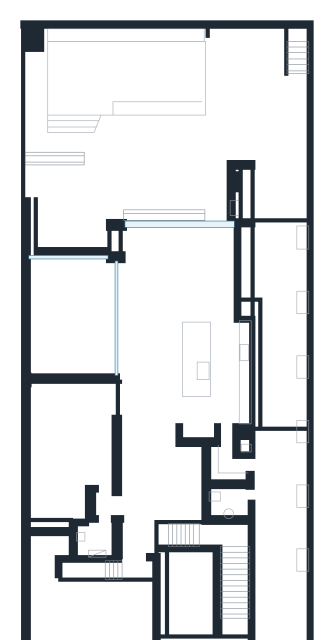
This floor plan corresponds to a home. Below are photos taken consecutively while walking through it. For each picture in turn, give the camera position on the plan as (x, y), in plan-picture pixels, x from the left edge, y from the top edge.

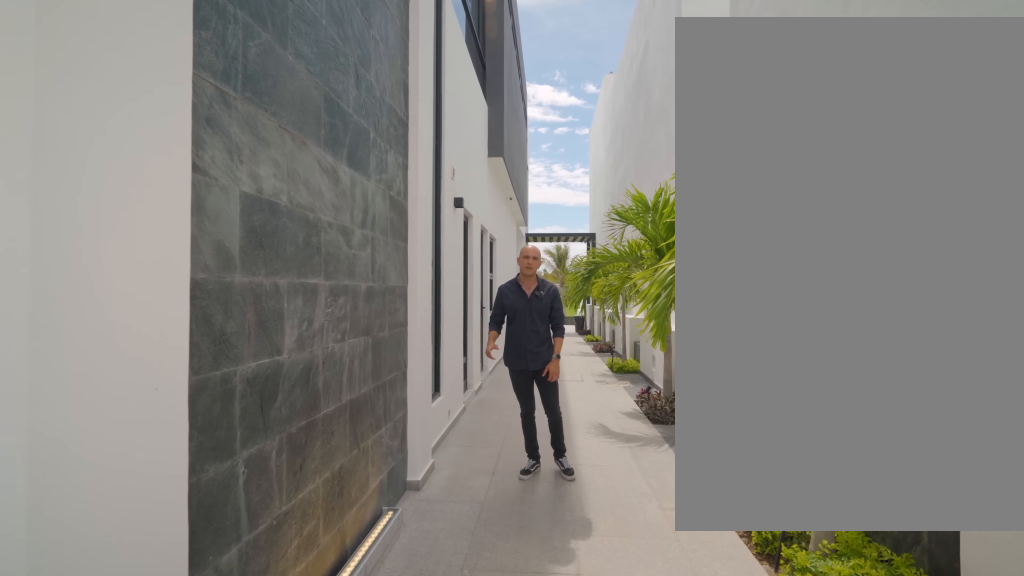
(285, 622)
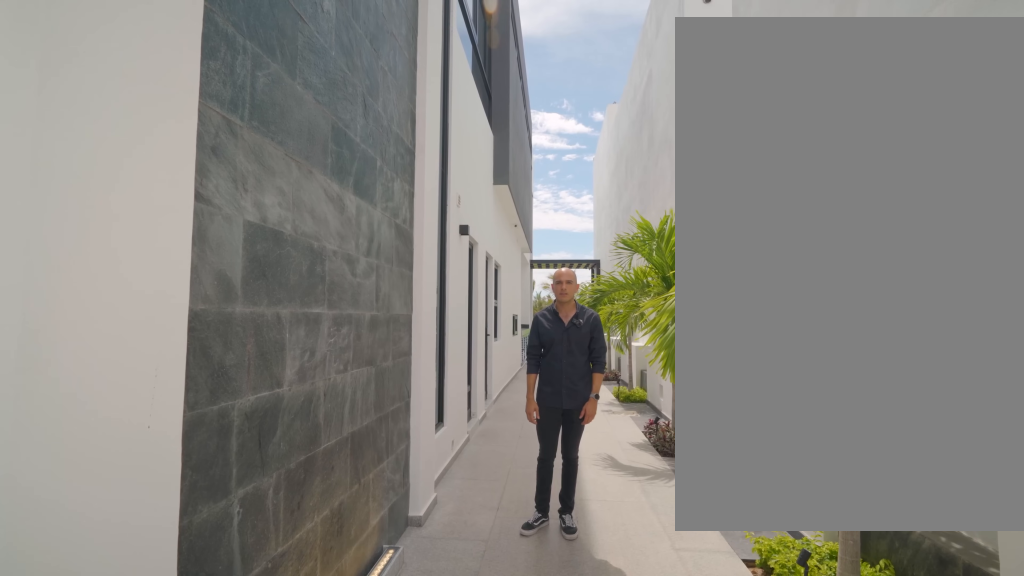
(284, 622)
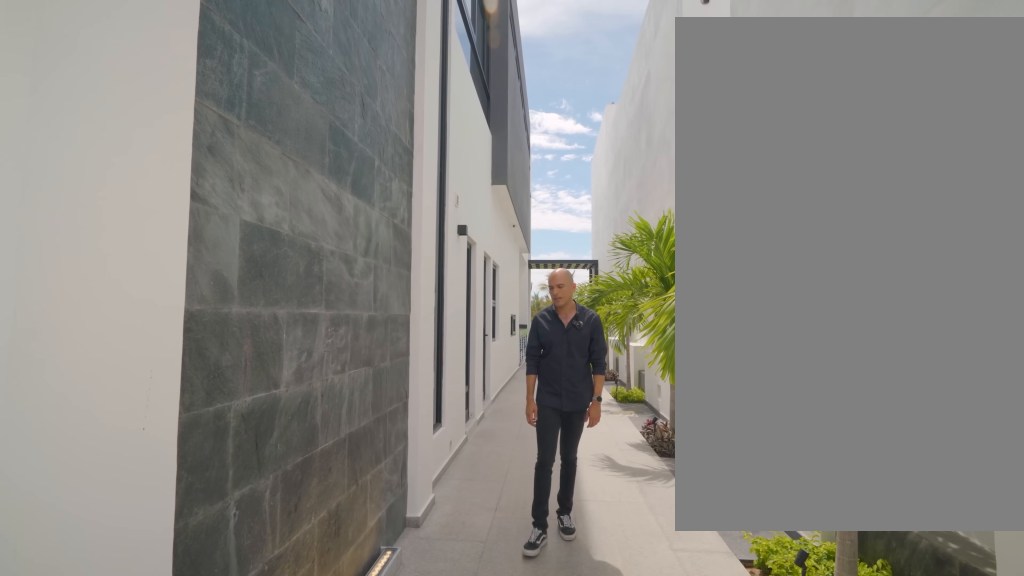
(284, 622)
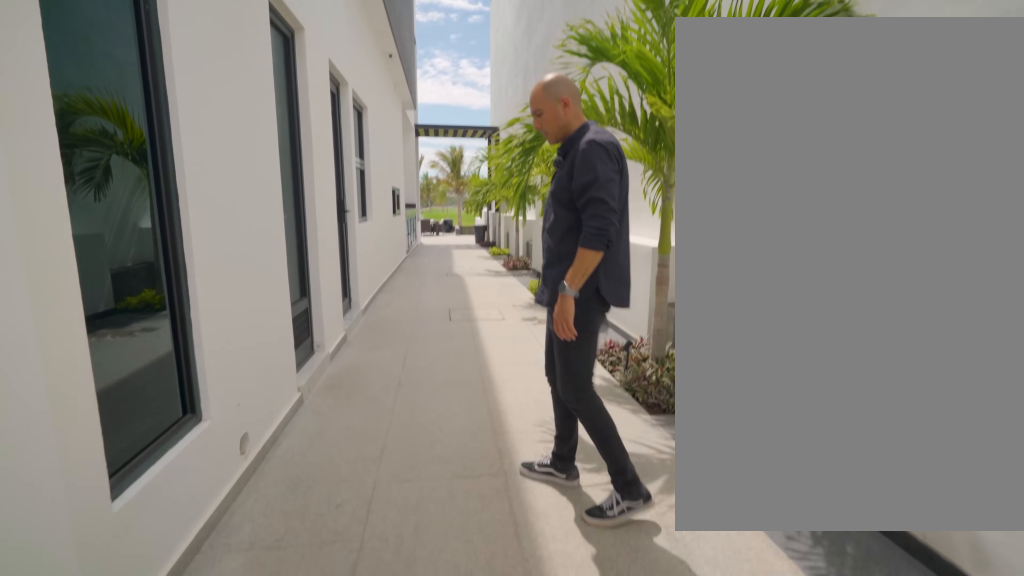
(276, 586)
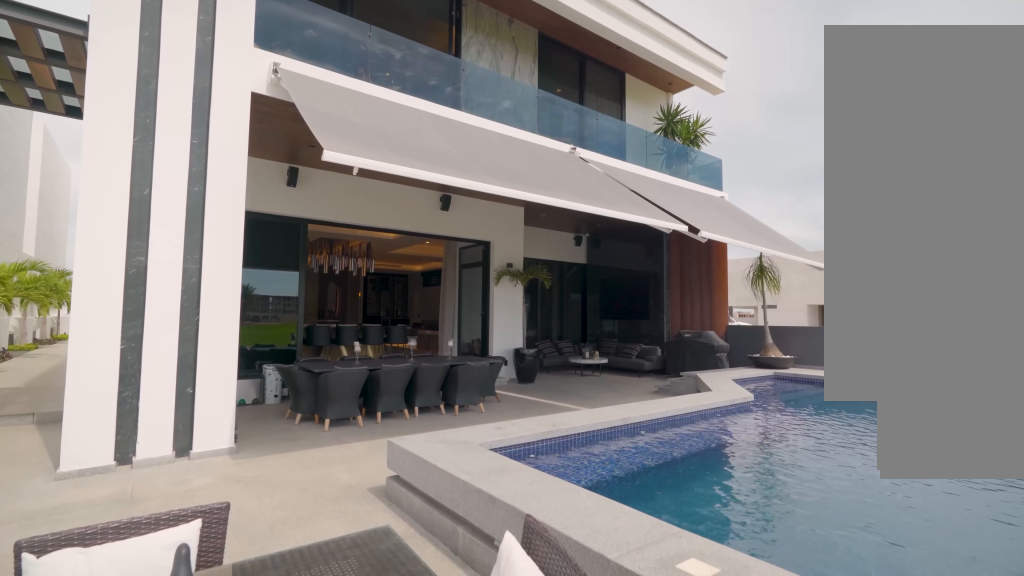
(232, 108)
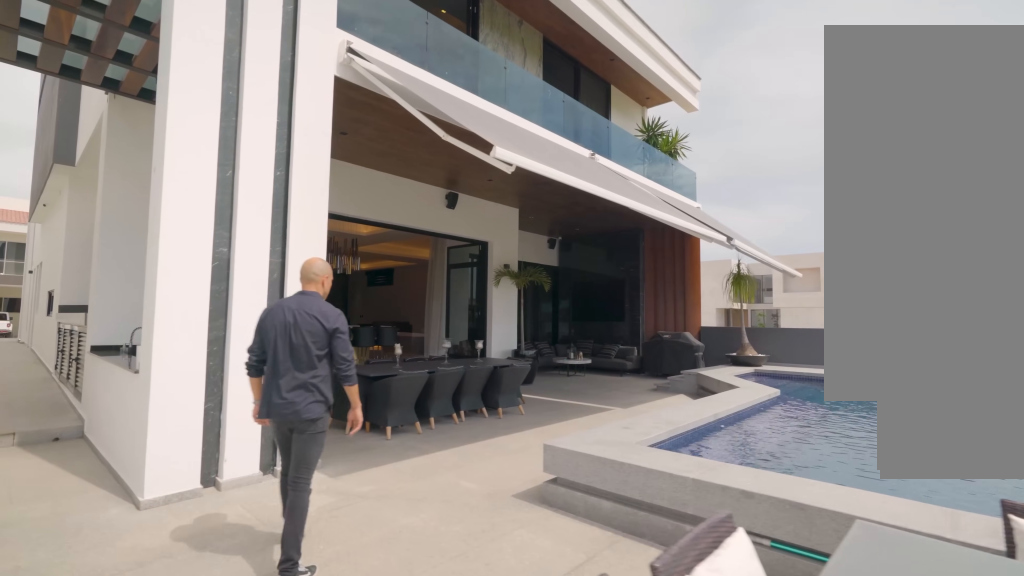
(232, 108)
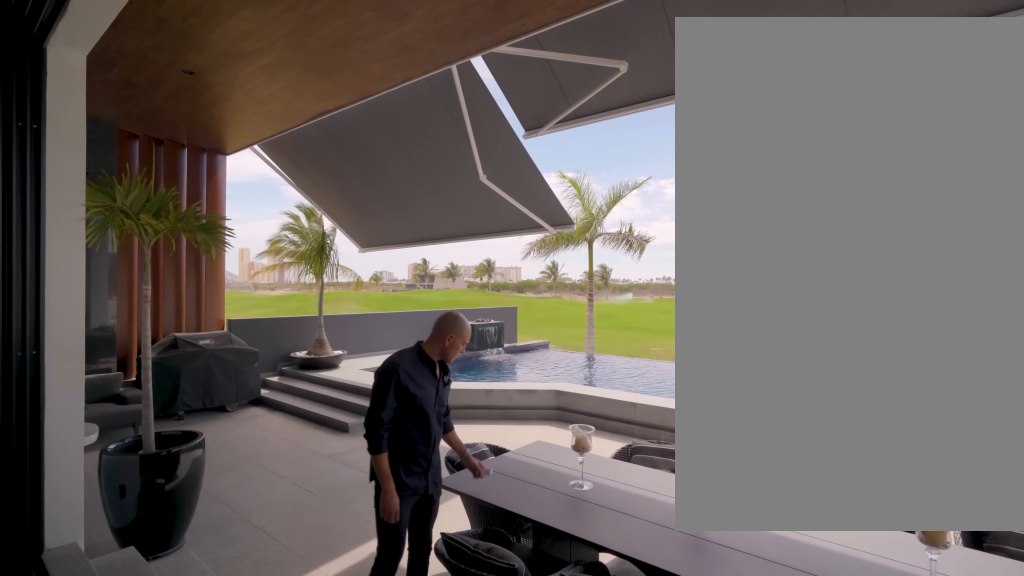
(167, 223)
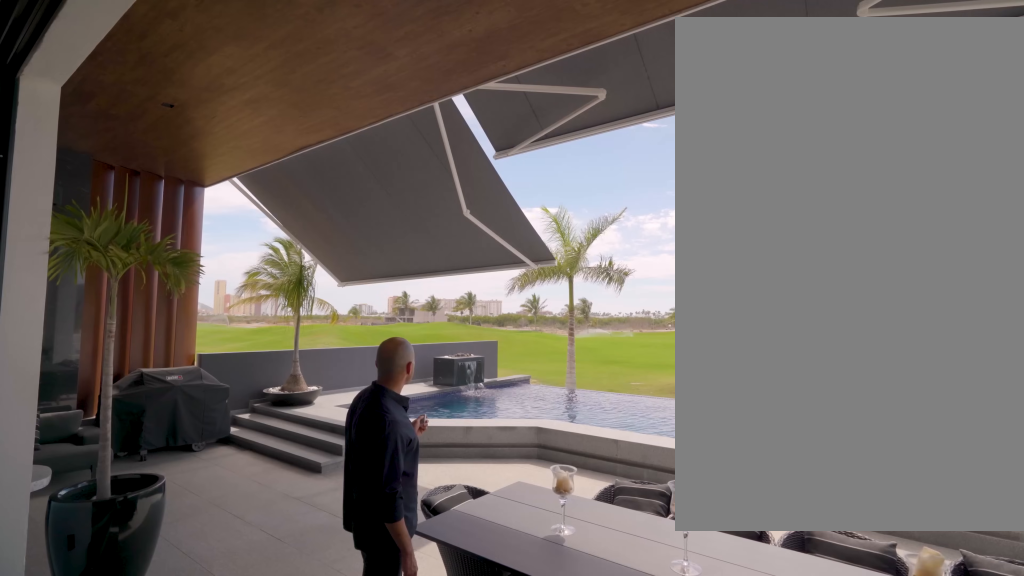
(166, 223)
